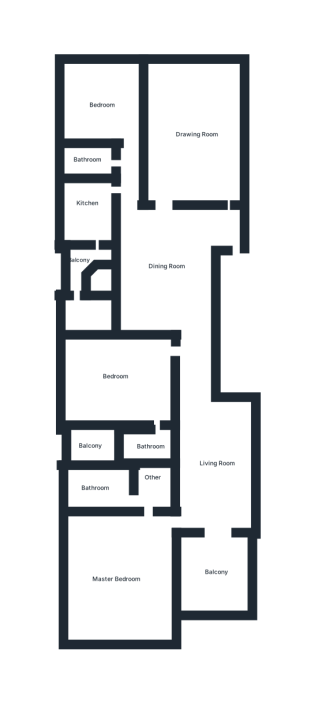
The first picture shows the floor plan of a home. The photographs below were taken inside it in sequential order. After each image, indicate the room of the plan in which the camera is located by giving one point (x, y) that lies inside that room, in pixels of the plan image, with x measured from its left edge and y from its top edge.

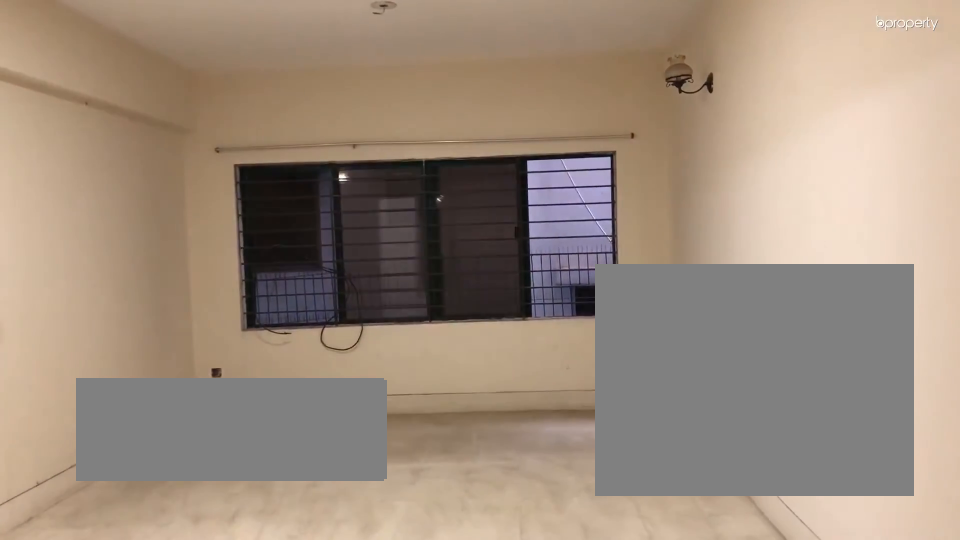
(185, 136)
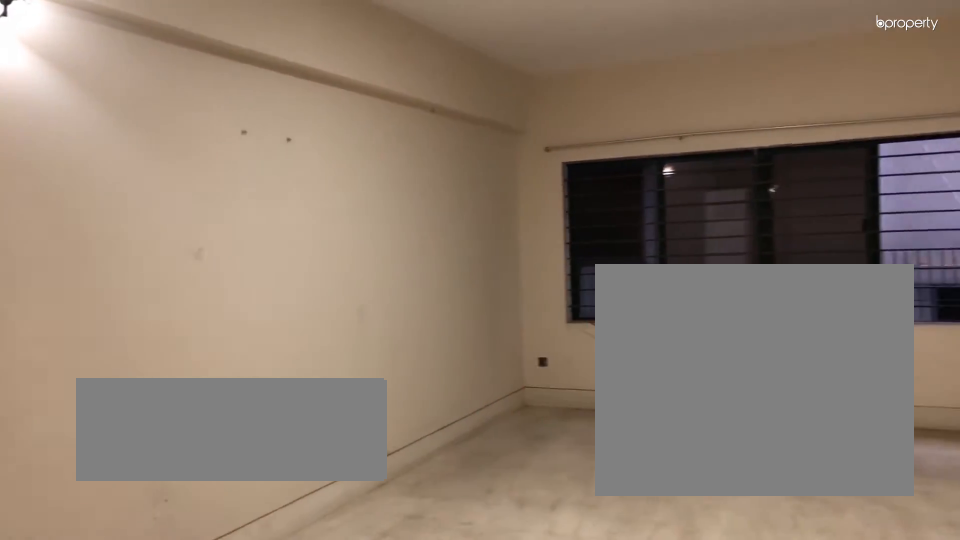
(185, 136)
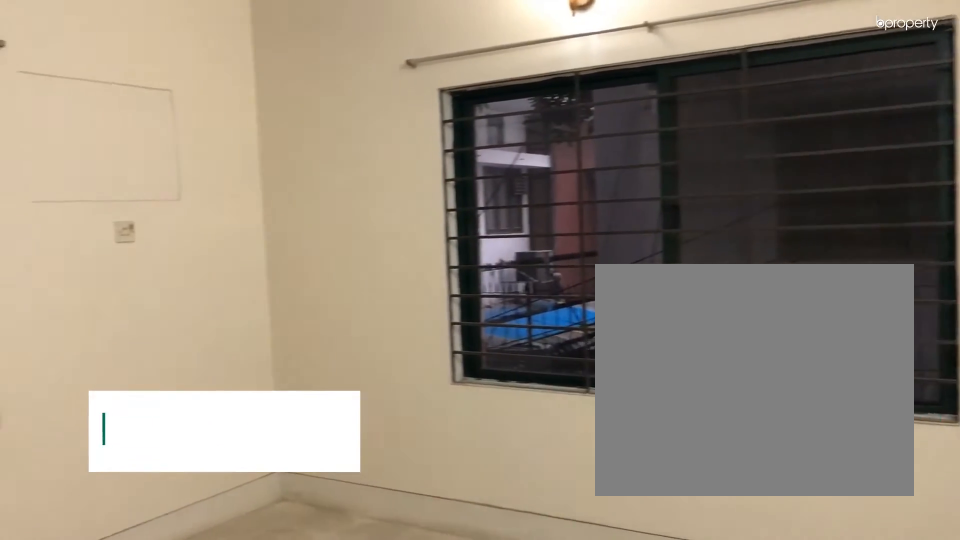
(103, 103)
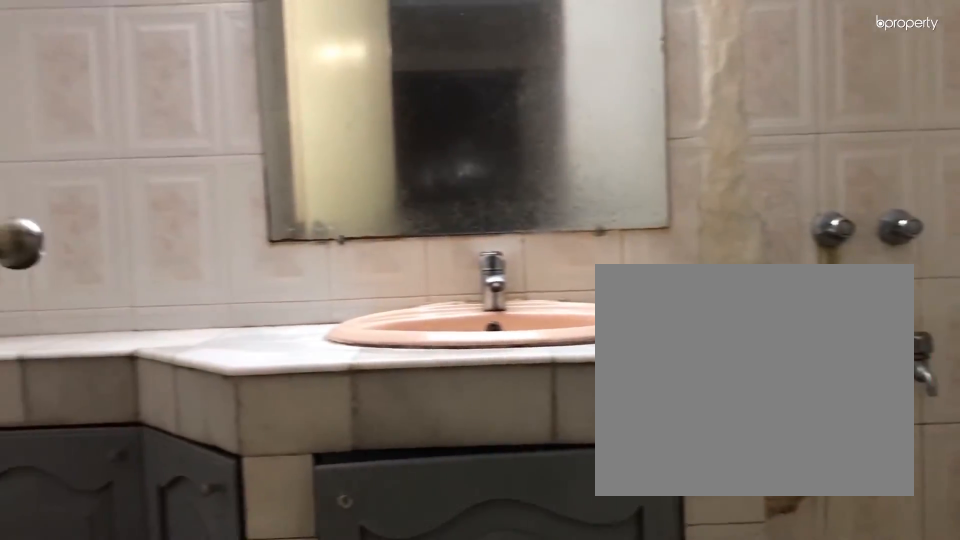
(146, 447)
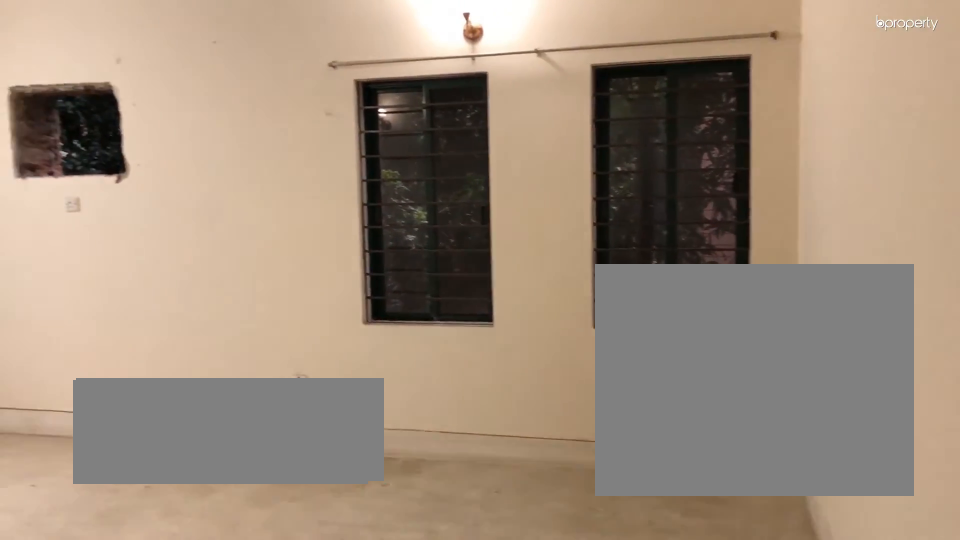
(119, 573)
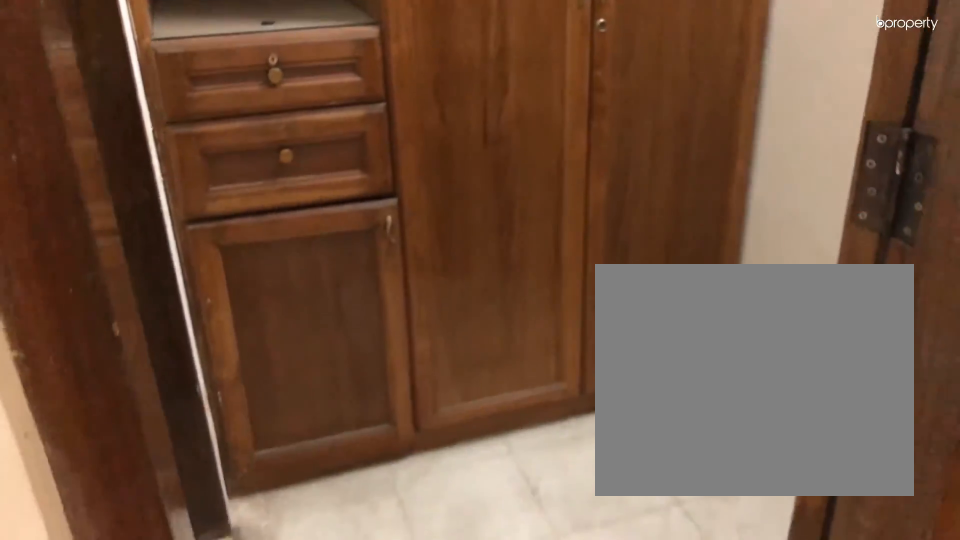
(152, 487)
